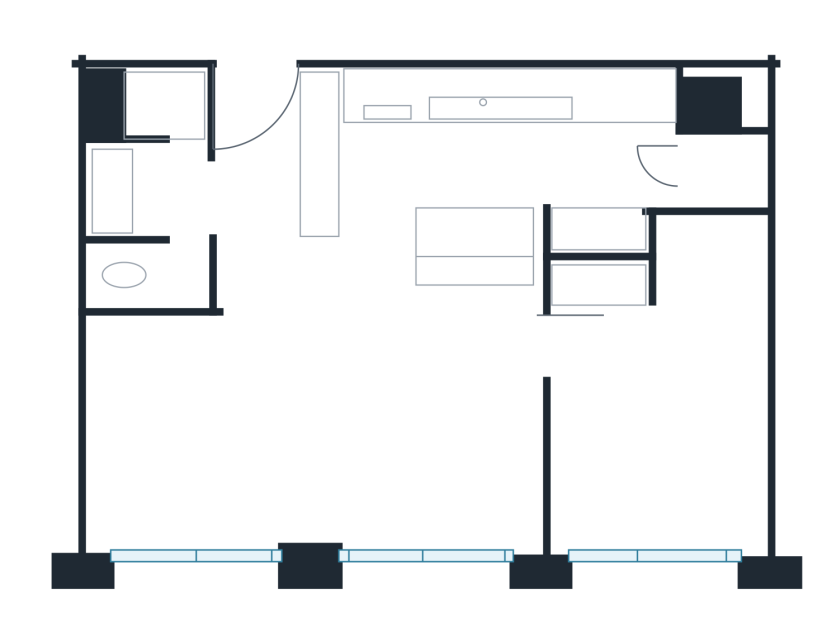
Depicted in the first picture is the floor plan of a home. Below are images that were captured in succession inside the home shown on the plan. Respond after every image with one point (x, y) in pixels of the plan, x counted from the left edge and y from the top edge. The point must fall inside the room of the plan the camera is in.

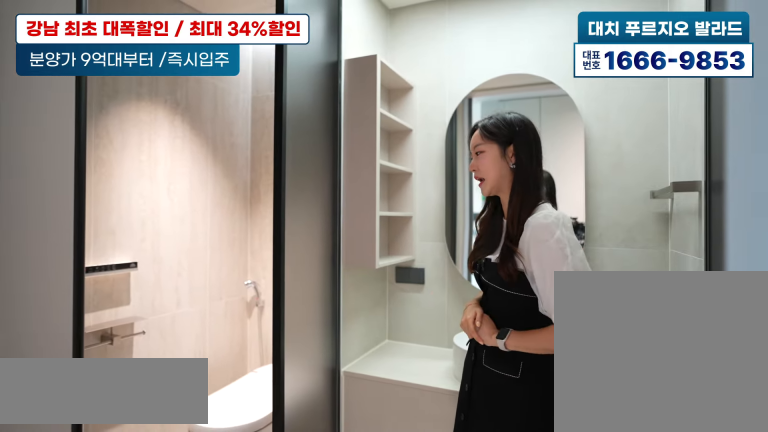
(165, 175)
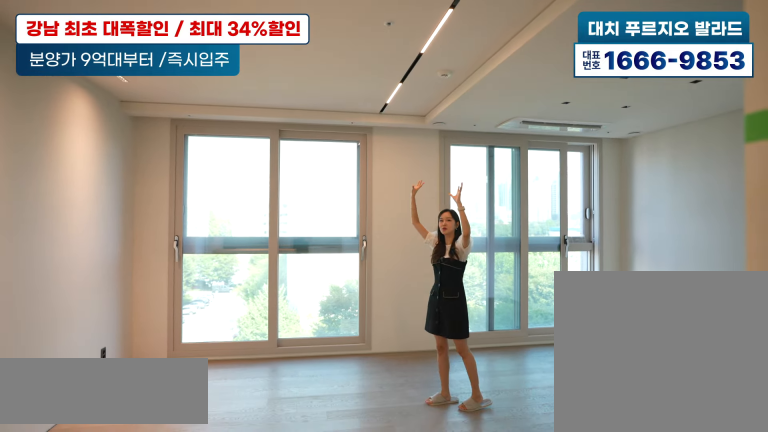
(281, 400)
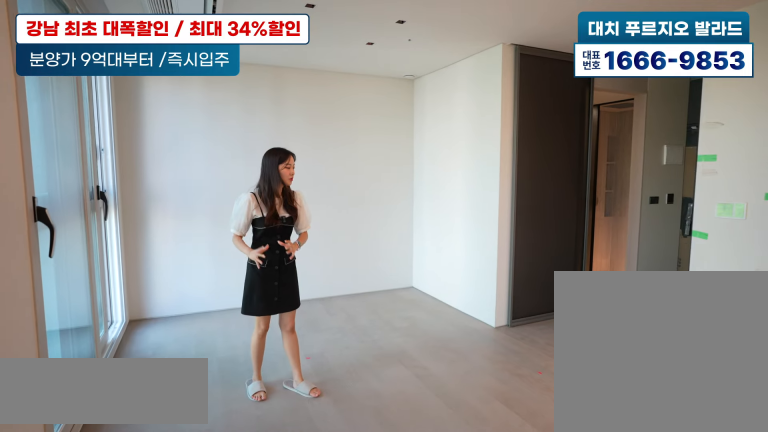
(281, 400)
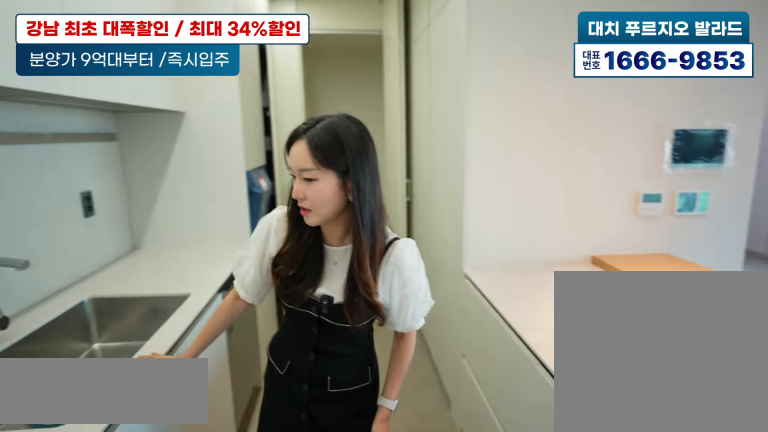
(528, 152)
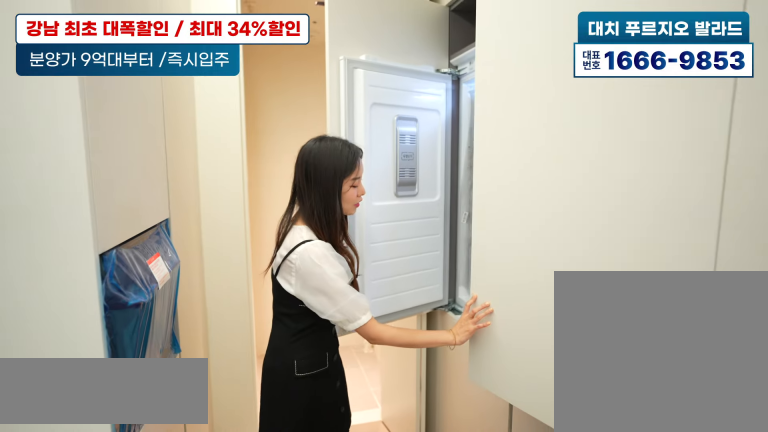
(528, 152)
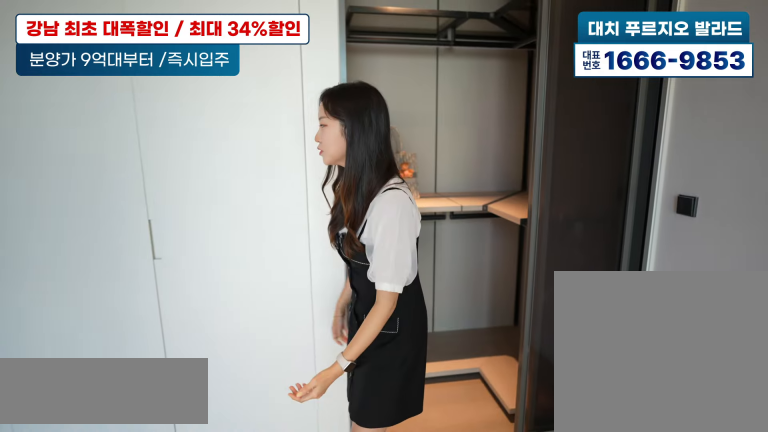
(649, 419)
